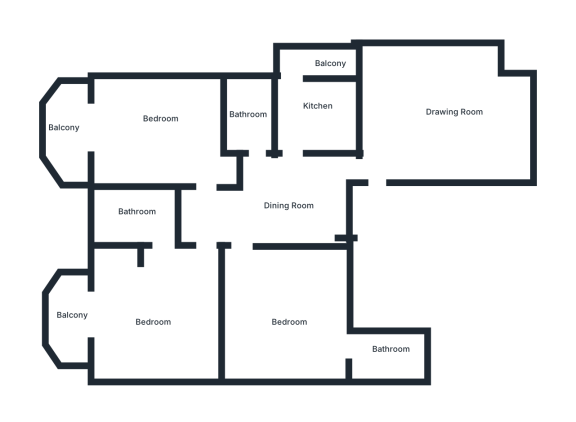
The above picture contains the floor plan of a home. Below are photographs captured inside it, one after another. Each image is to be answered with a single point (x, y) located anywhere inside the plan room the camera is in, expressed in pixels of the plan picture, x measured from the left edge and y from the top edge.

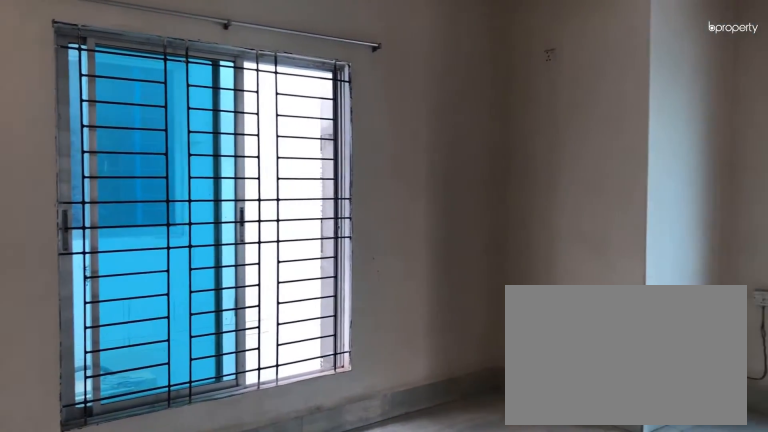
(447, 112)
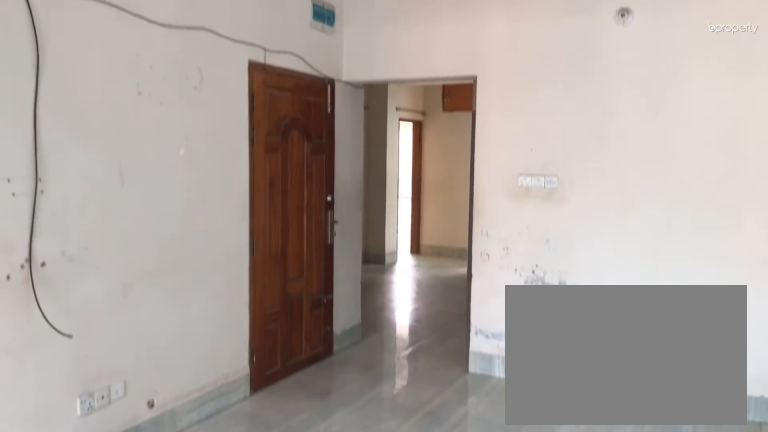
(448, 112)
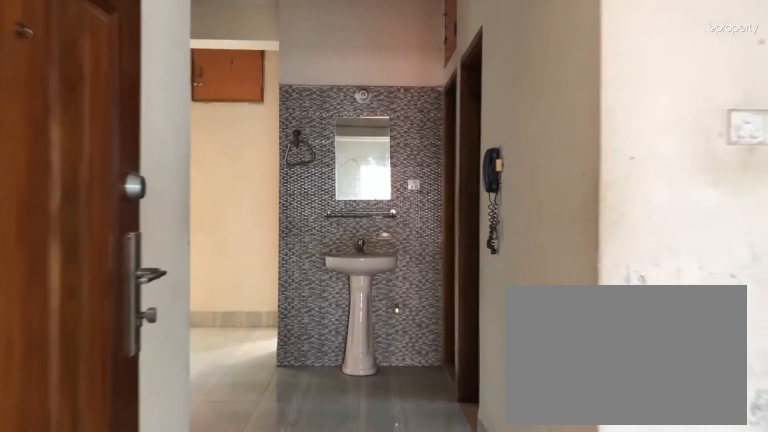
(344, 179)
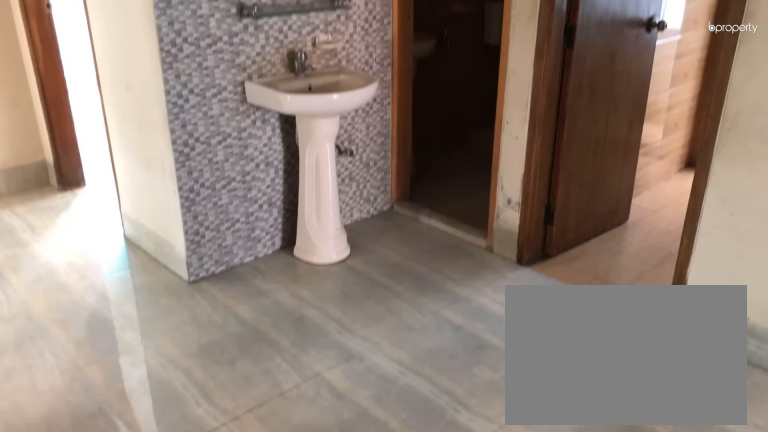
(282, 213)
